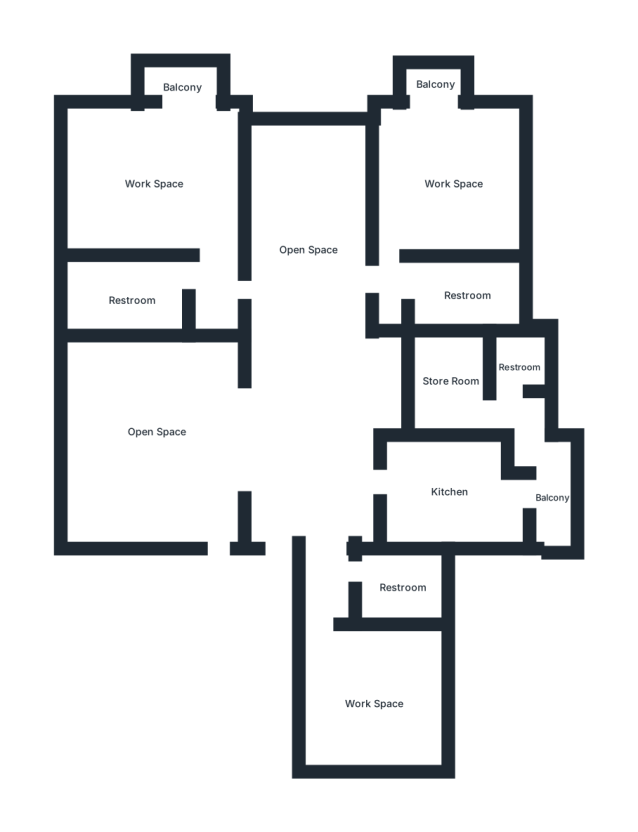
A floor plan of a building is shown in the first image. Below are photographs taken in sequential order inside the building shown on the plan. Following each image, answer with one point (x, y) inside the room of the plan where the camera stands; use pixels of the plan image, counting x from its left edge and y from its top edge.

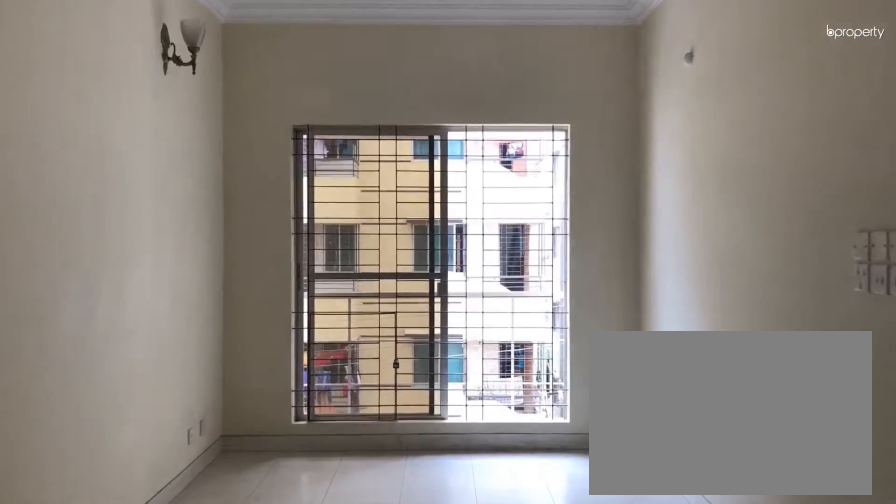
(315, 250)
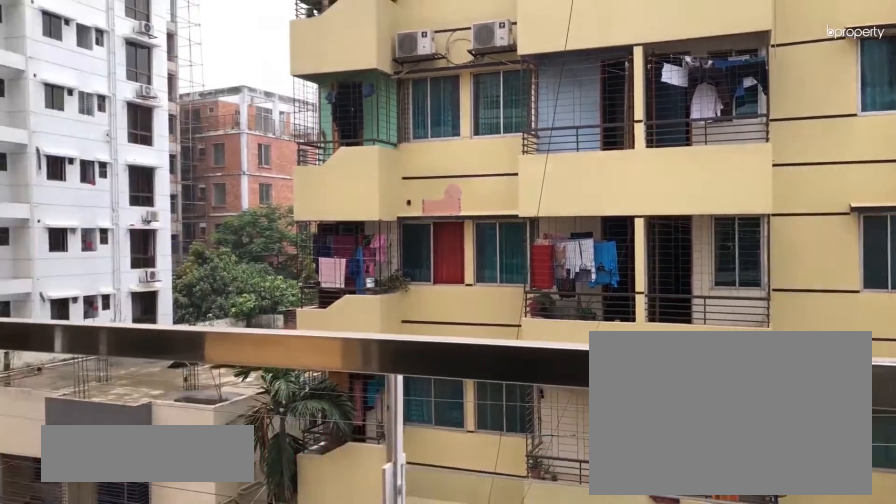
(186, 85)
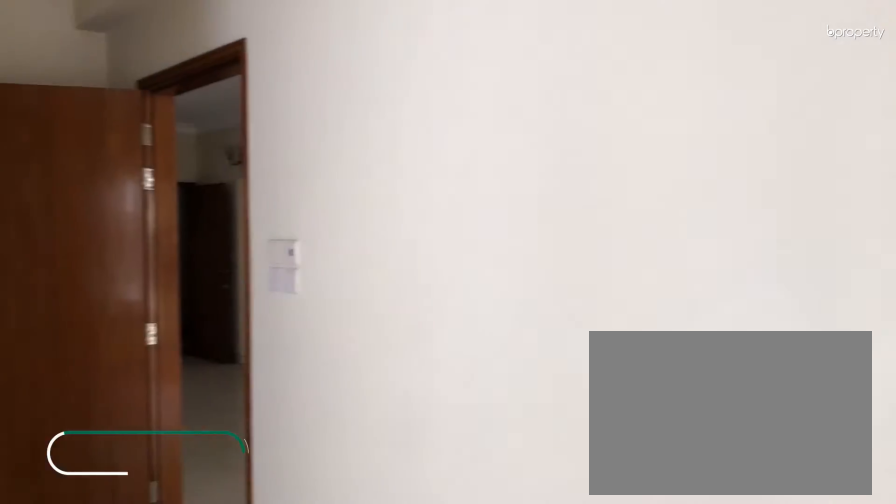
(450, 184)
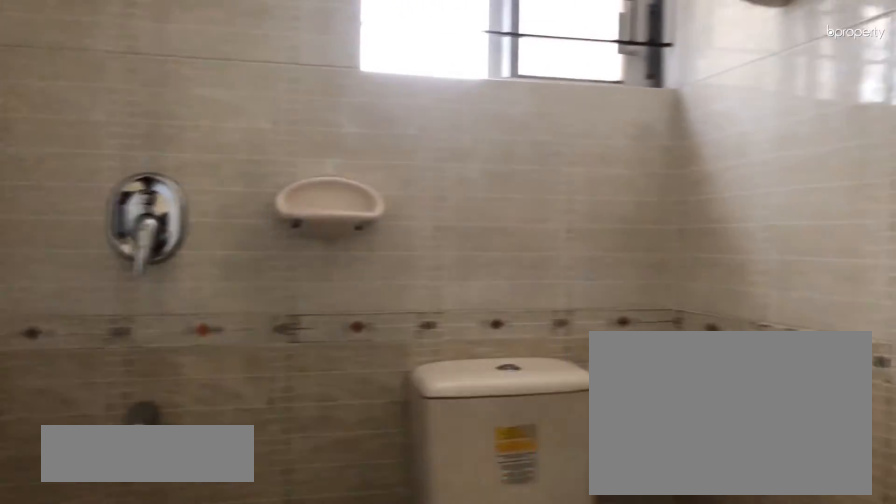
(397, 591)
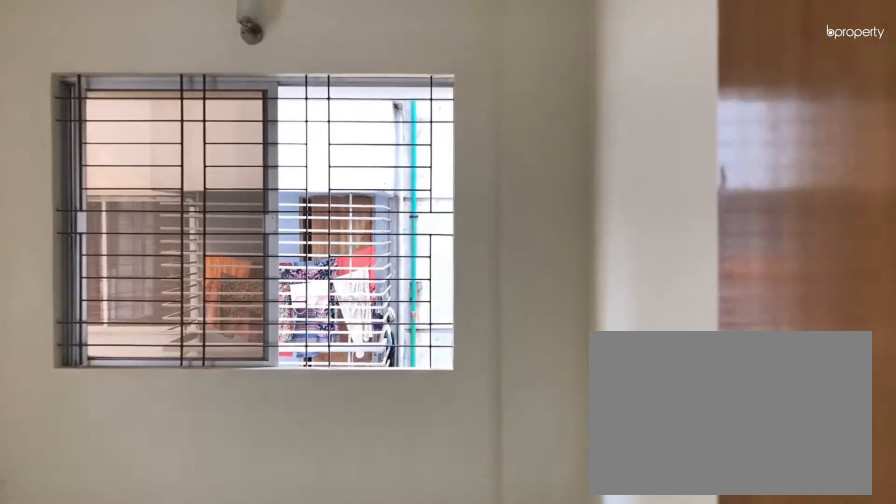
(353, 679)
